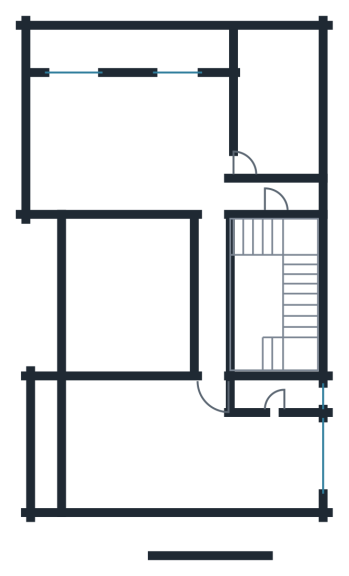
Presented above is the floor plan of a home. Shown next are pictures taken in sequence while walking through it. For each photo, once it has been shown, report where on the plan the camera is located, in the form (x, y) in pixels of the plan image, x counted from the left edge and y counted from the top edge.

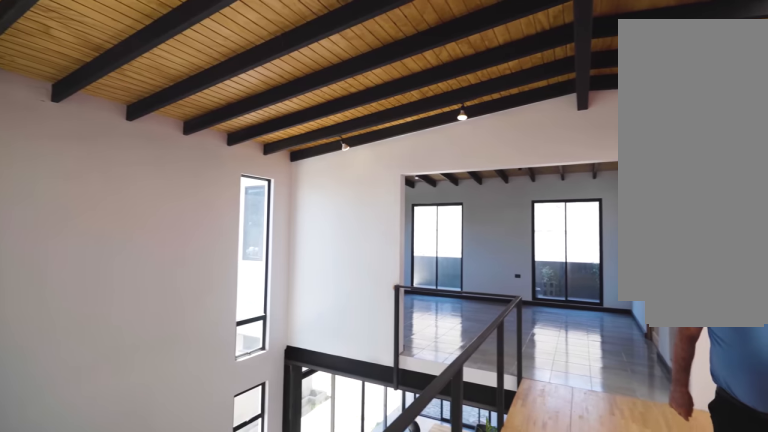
(211, 344)
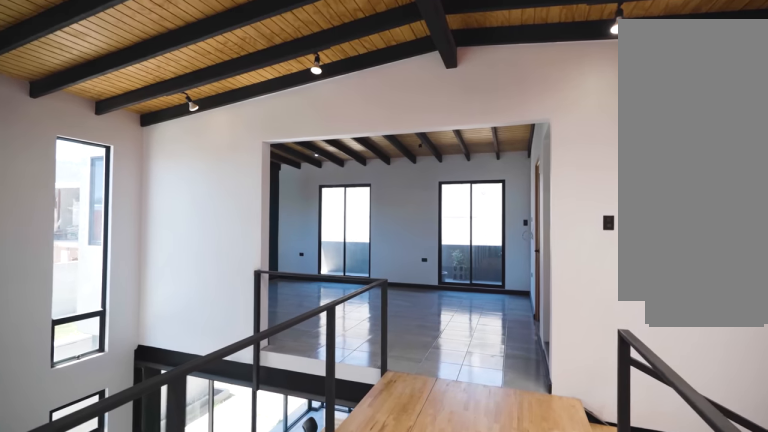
(212, 354)
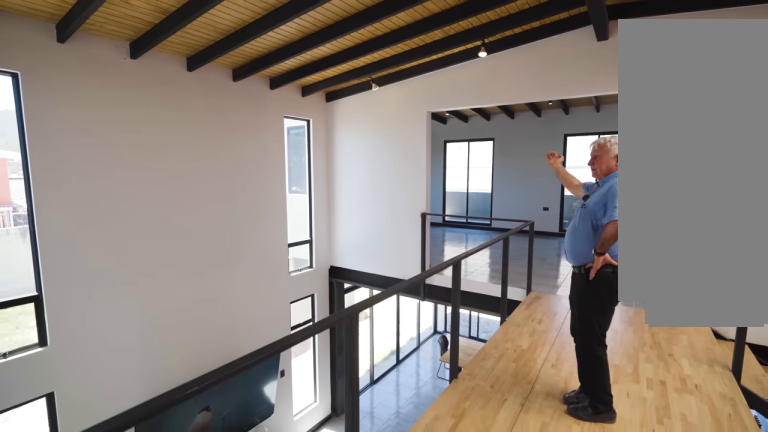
(207, 335)
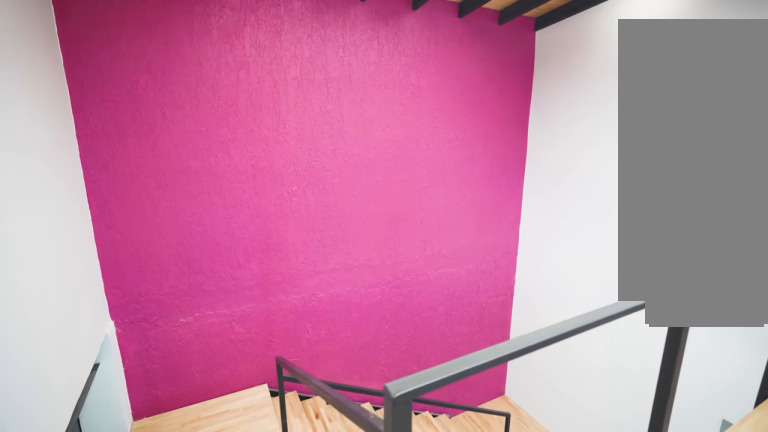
(216, 300)
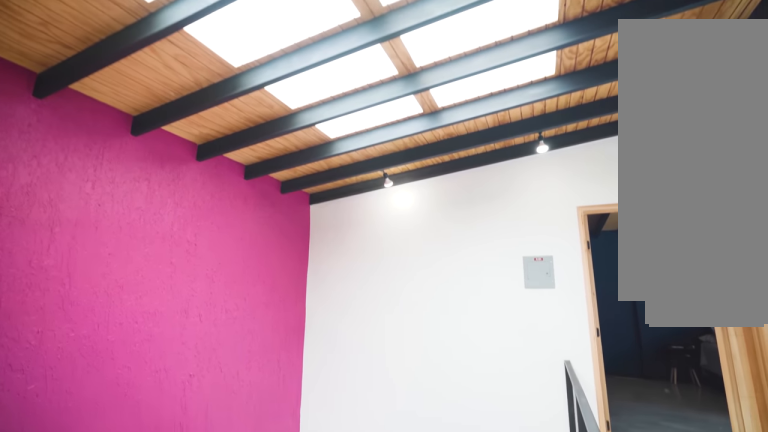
(222, 262)
